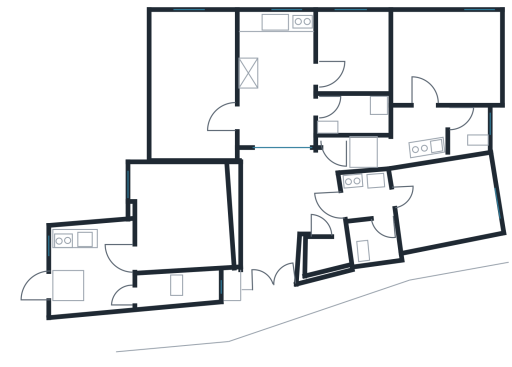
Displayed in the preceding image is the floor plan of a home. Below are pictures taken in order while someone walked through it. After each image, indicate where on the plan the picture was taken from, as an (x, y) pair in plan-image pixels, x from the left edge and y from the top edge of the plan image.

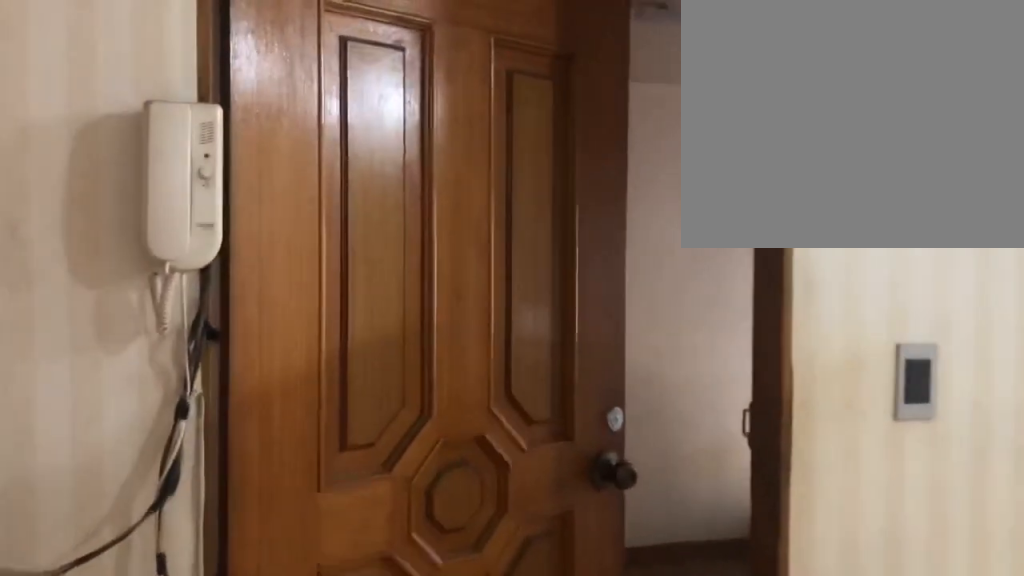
(245, 122)
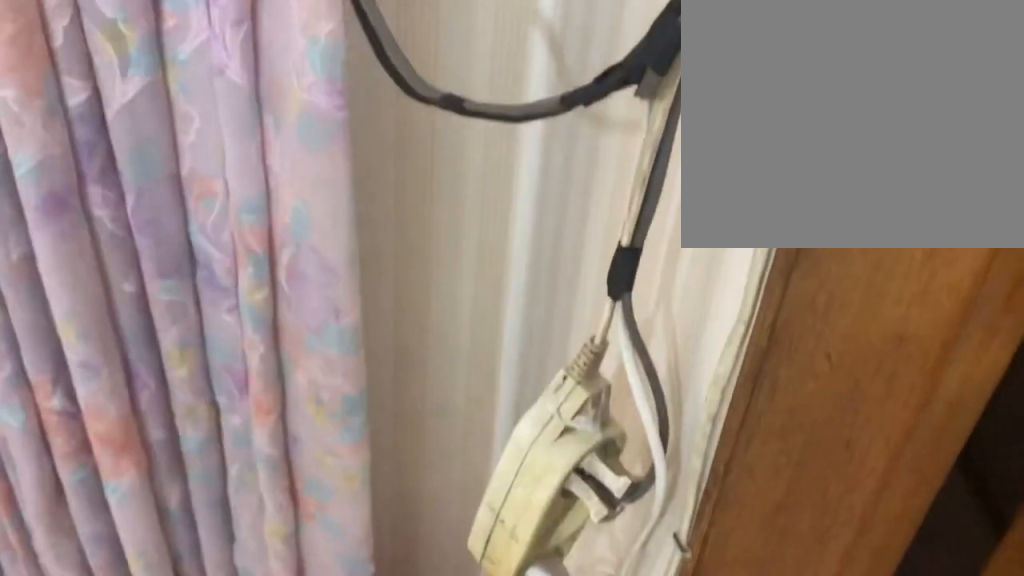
(274, 112)
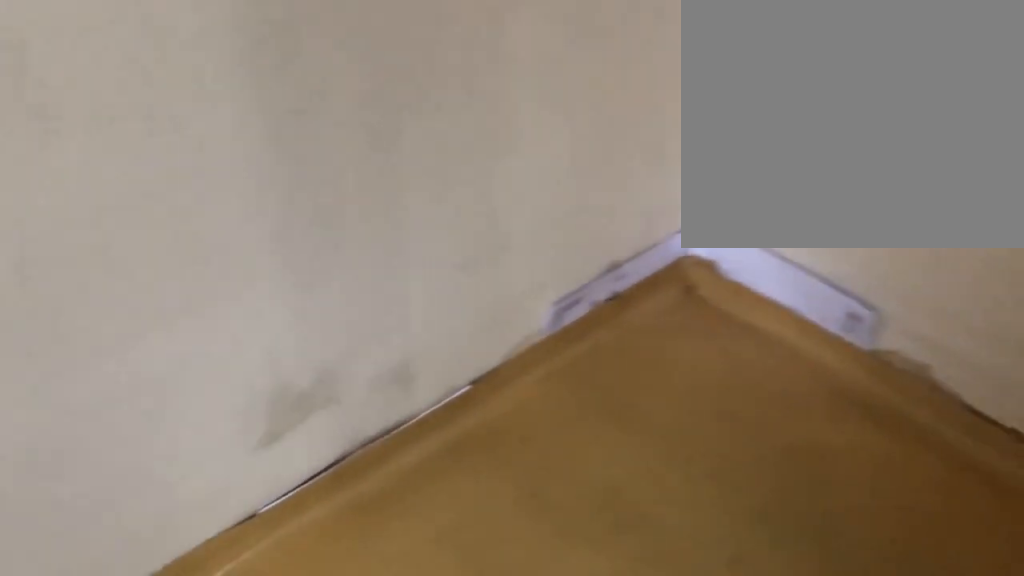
(349, 55)
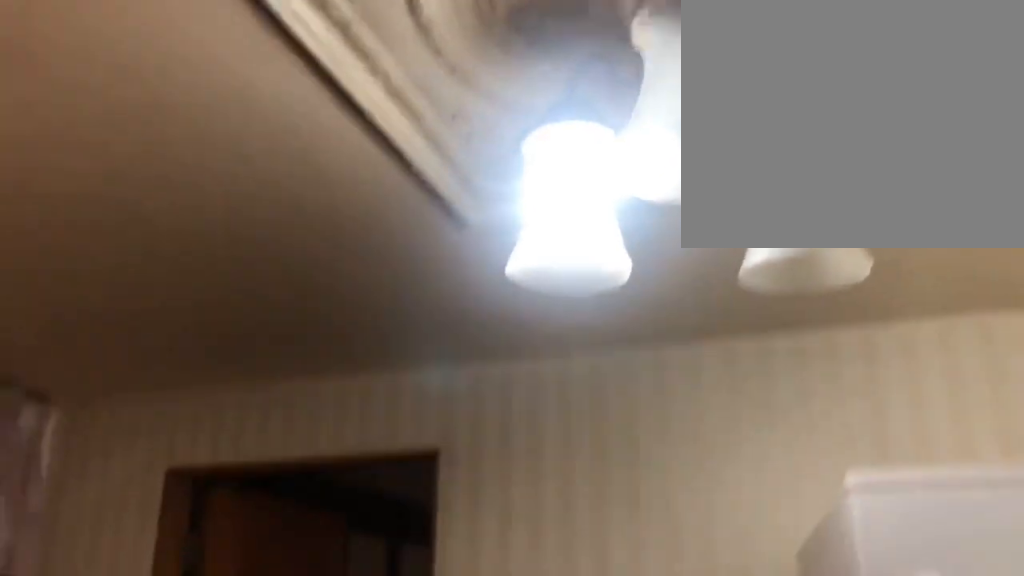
(304, 73)
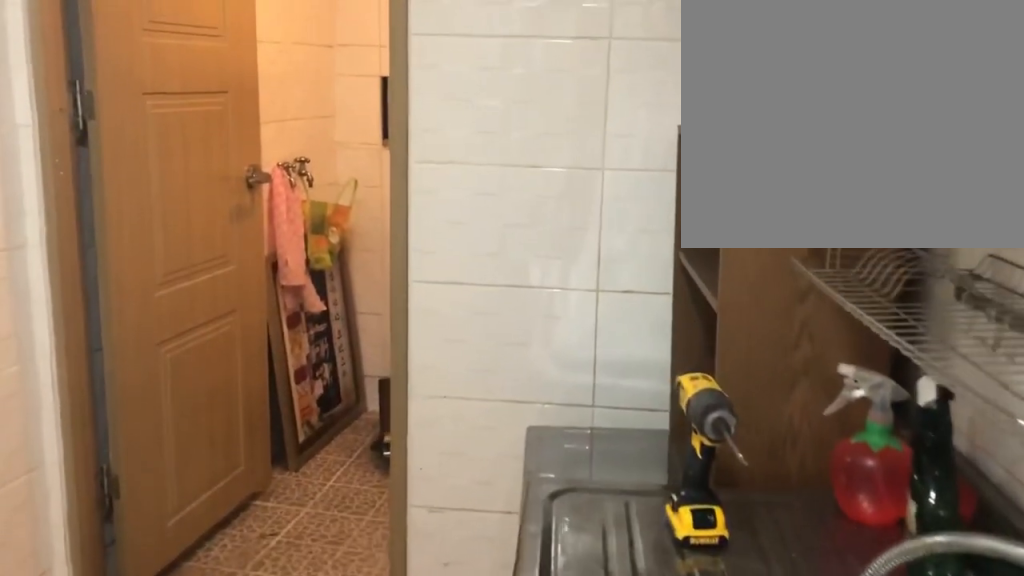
(413, 136)
